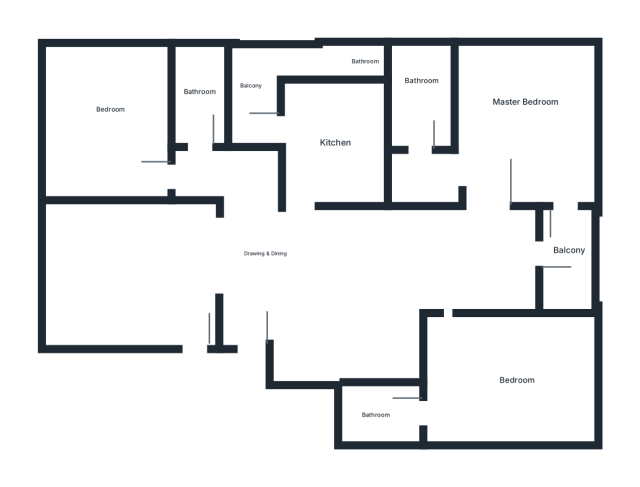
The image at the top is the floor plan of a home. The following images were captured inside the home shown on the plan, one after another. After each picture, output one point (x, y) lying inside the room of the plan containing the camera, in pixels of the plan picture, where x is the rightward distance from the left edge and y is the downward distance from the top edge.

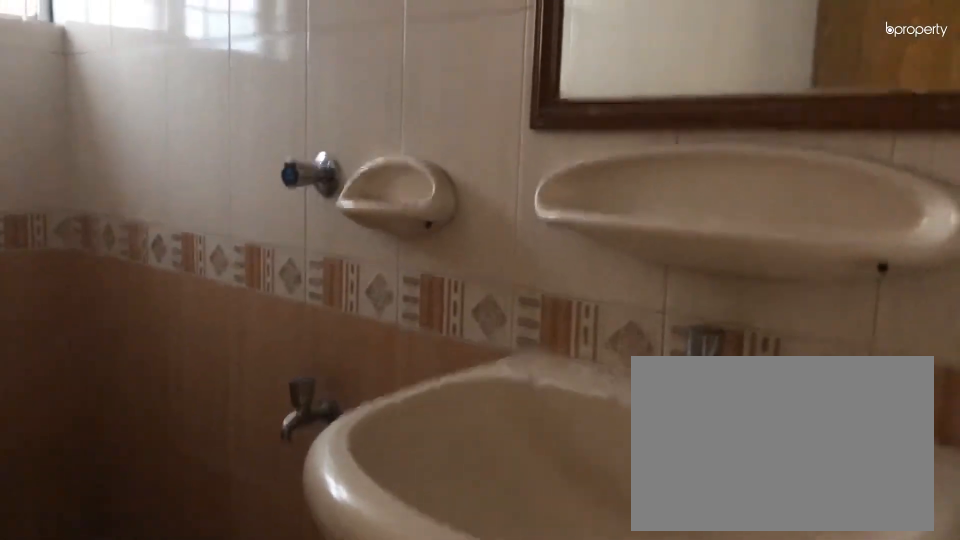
(205, 91)
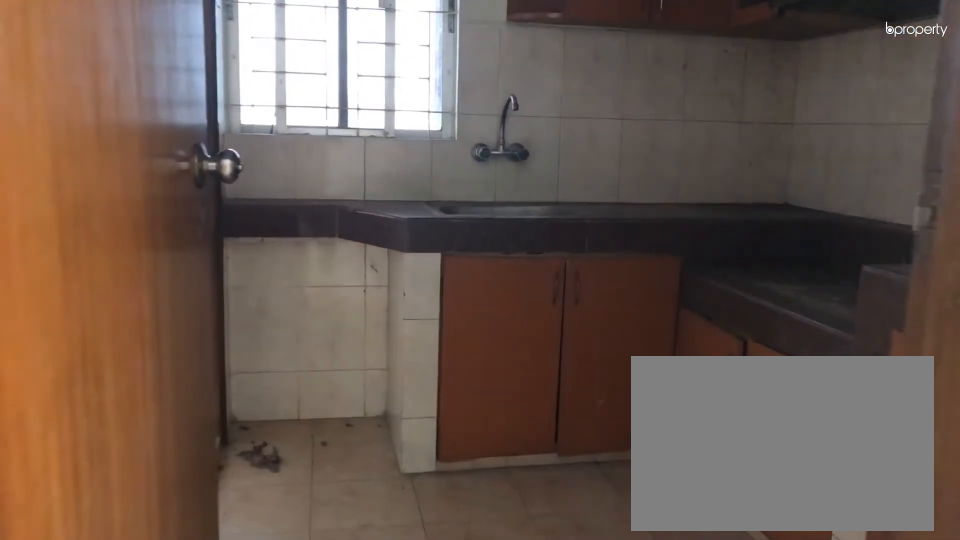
(311, 208)
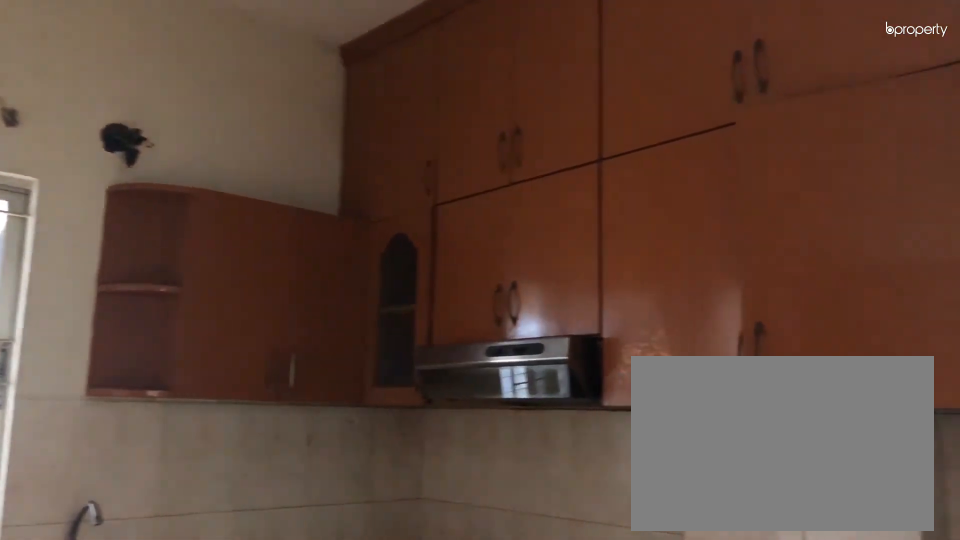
(342, 142)
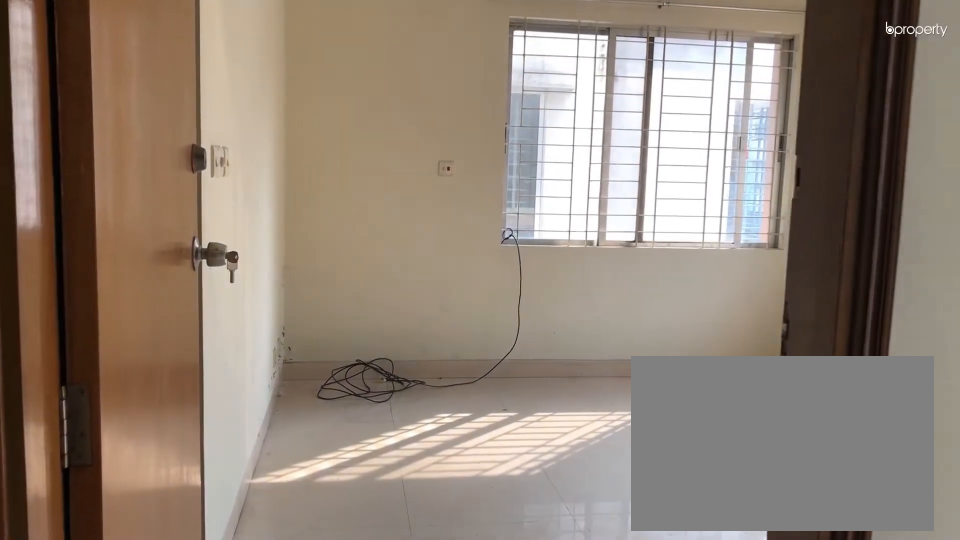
(504, 202)
